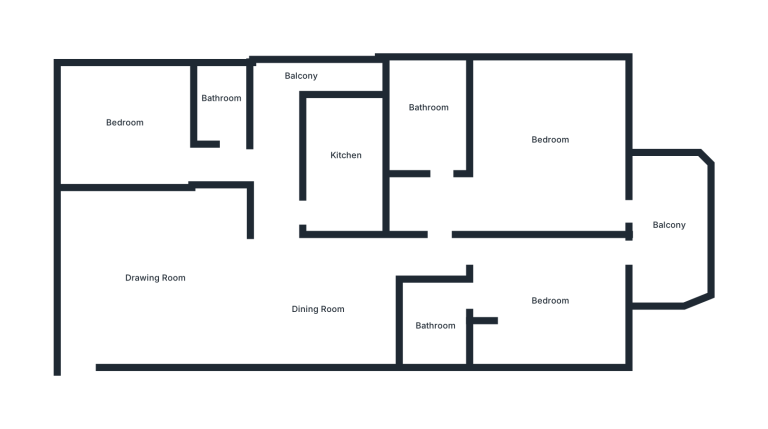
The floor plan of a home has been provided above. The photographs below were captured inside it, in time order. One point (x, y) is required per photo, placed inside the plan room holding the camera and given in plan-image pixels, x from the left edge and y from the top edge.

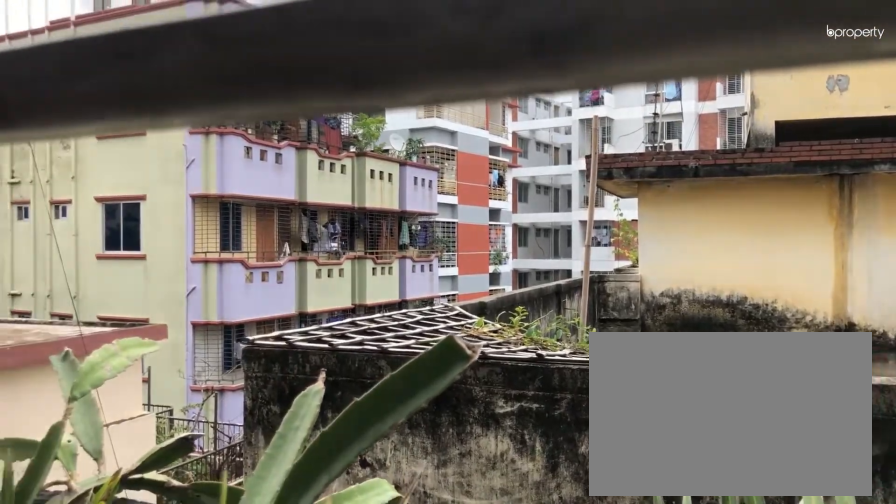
(668, 230)
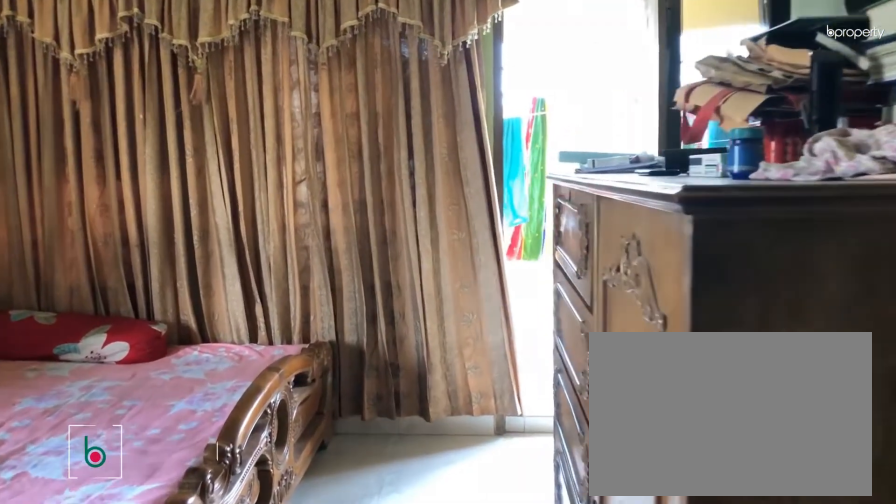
(546, 137)
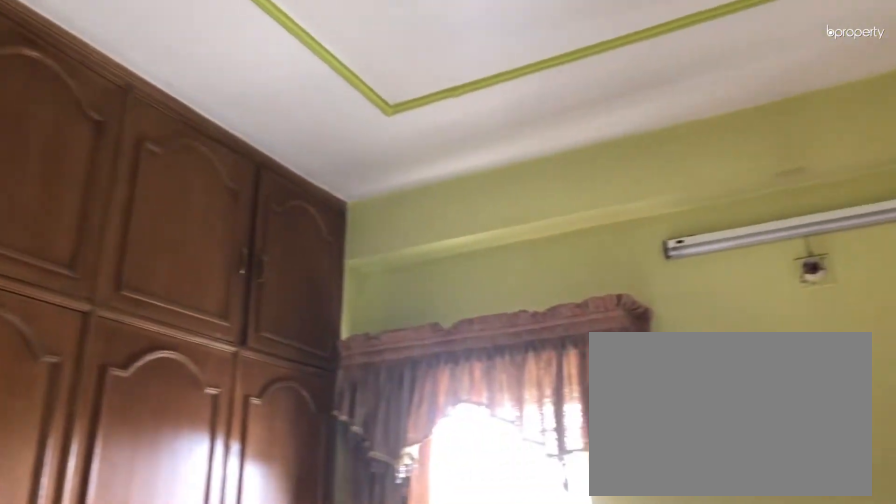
(546, 138)
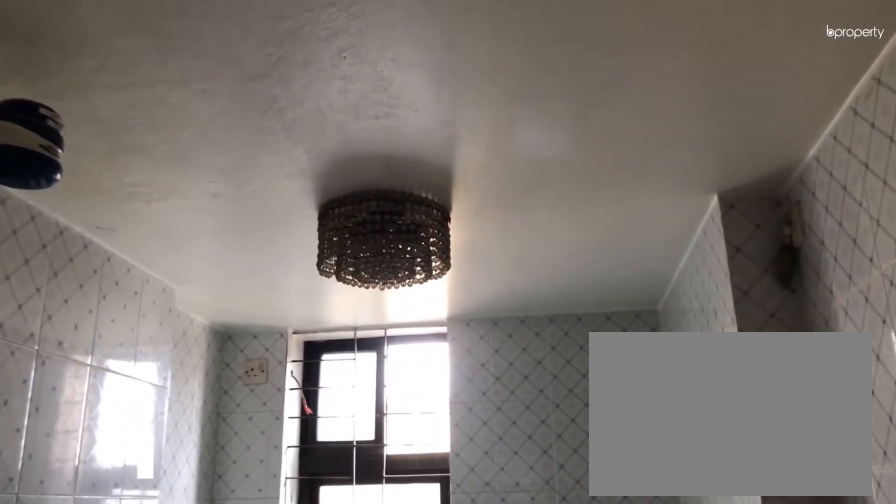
(422, 117)
